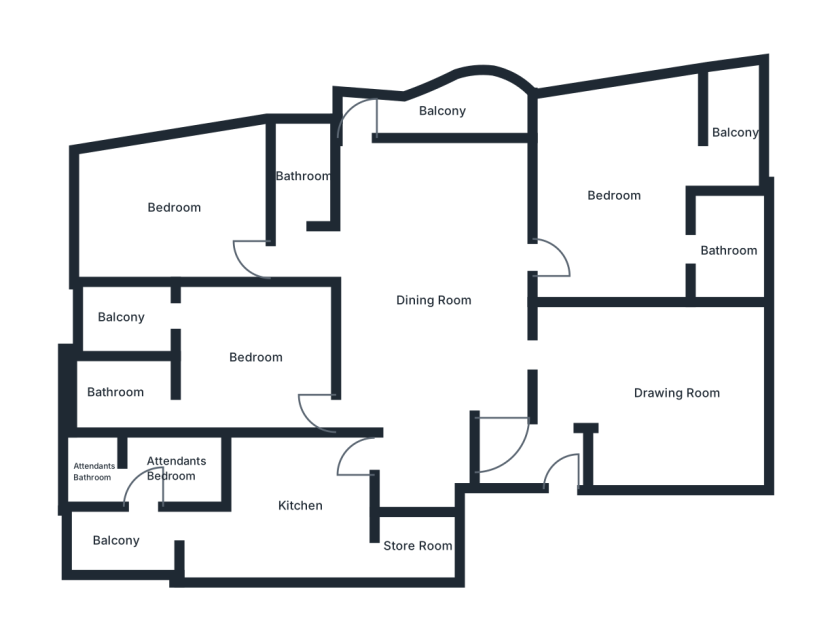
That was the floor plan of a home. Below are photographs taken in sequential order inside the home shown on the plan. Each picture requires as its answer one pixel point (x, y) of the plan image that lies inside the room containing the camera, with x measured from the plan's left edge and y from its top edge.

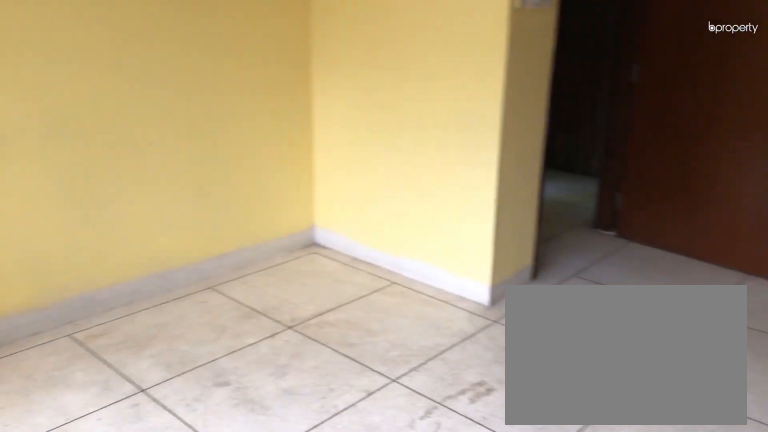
(673, 394)
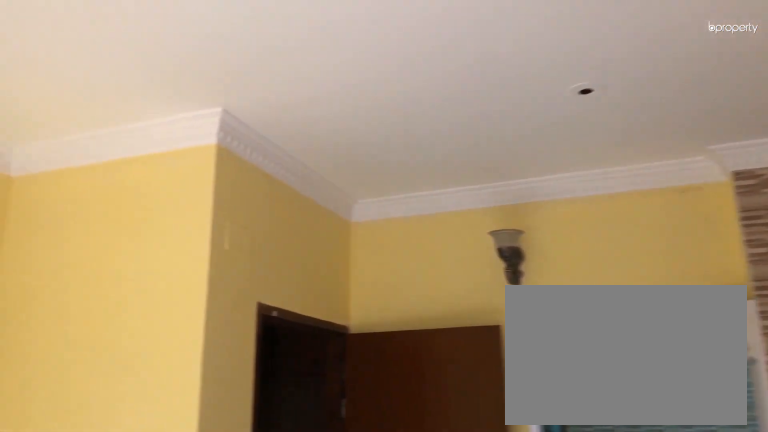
(673, 394)
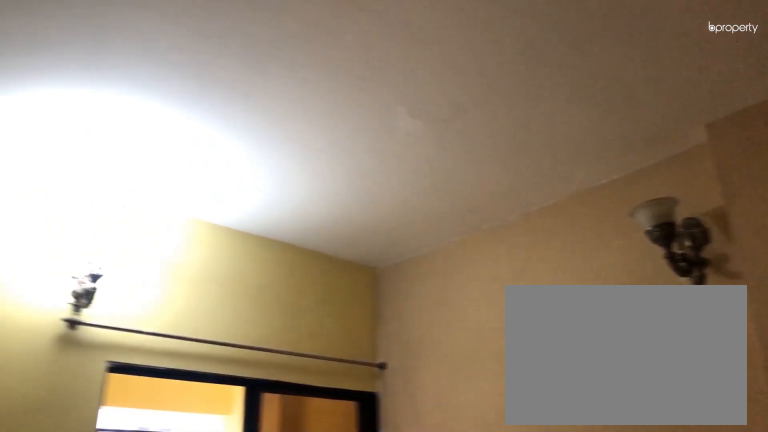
(256, 357)
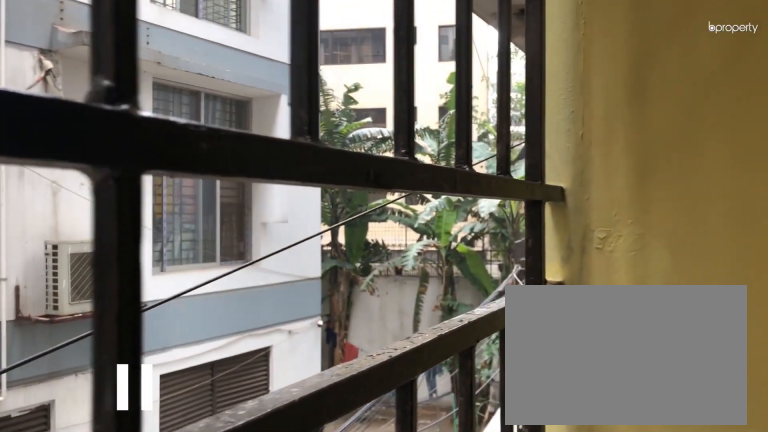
(122, 316)
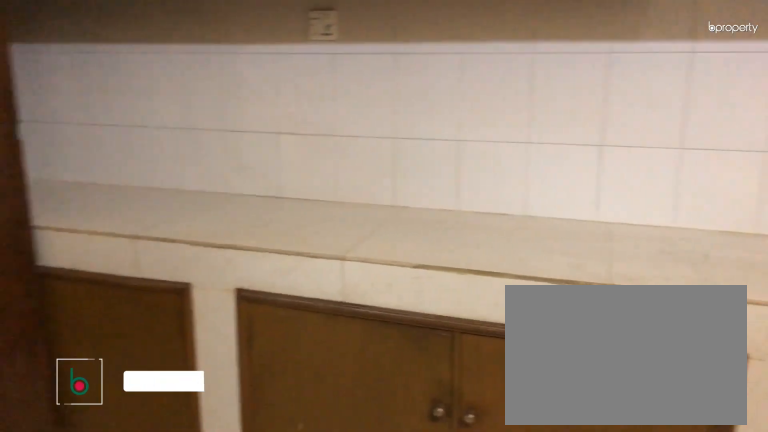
(300, 506)
